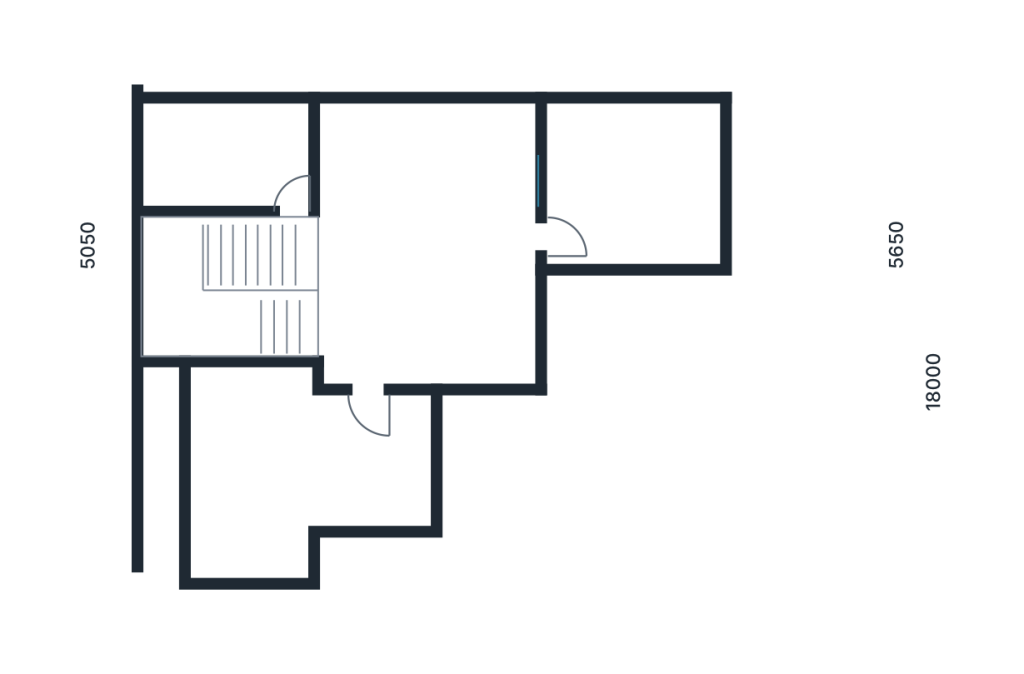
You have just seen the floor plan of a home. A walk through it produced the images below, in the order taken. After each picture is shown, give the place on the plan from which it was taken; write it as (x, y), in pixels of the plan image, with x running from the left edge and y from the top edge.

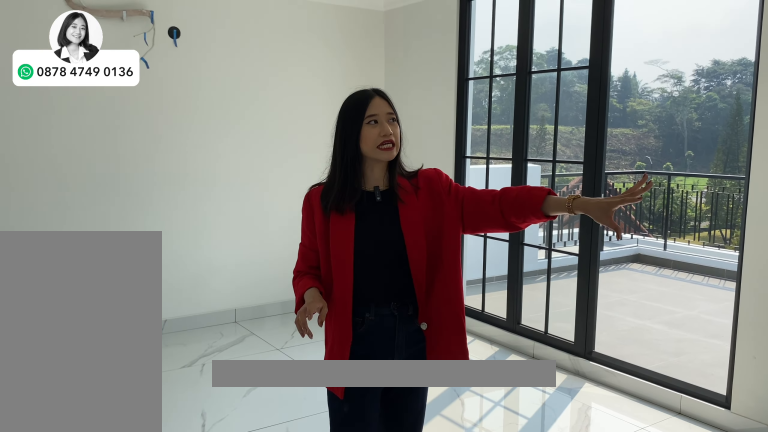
(414, 187)
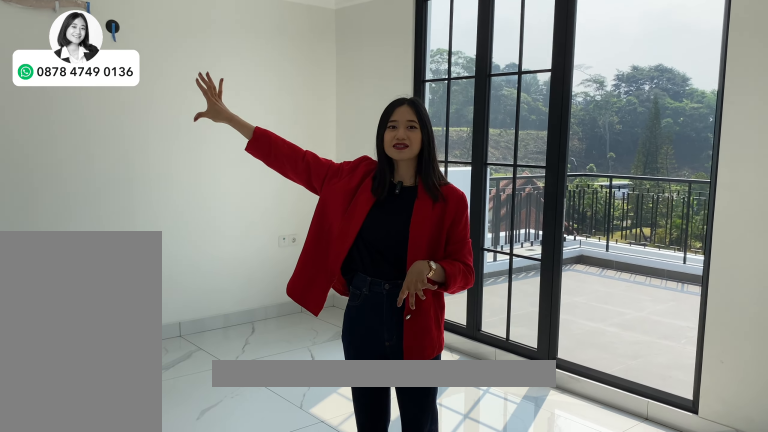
(414, 187)
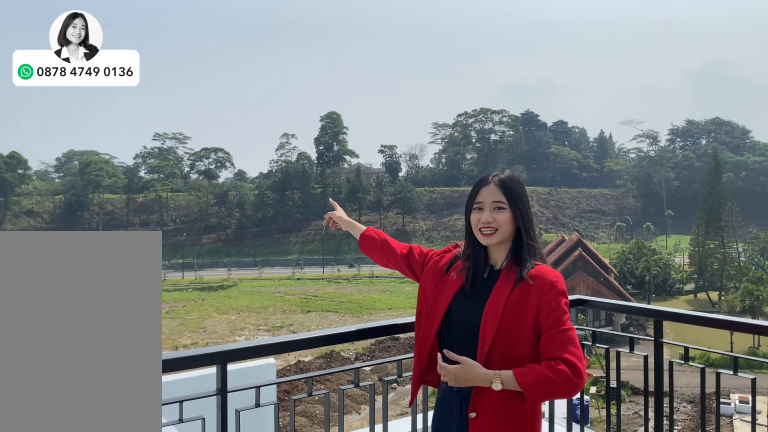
(631, 166)
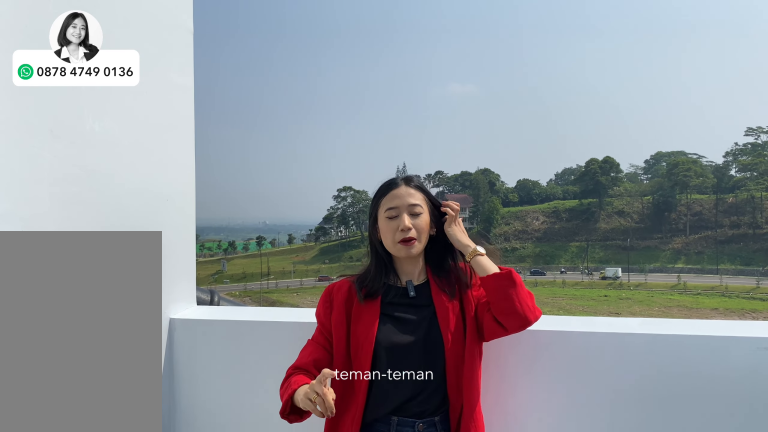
(631, 166)
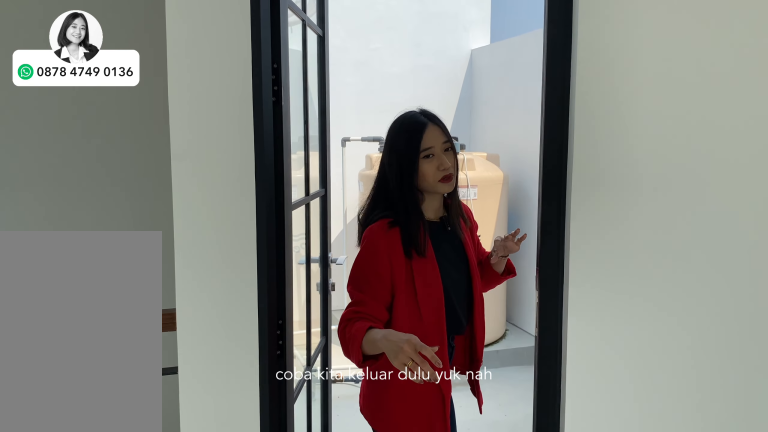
(420, 240)
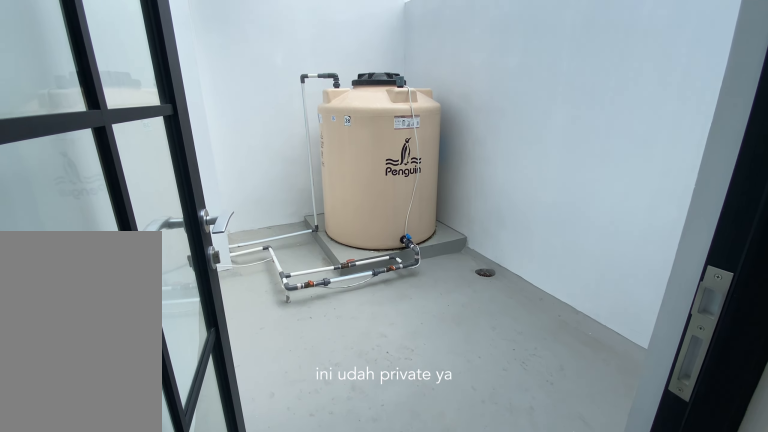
(228, 145)
